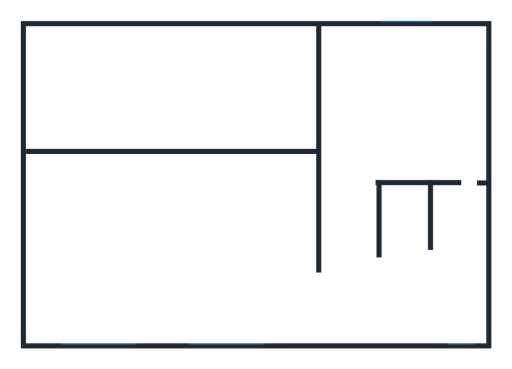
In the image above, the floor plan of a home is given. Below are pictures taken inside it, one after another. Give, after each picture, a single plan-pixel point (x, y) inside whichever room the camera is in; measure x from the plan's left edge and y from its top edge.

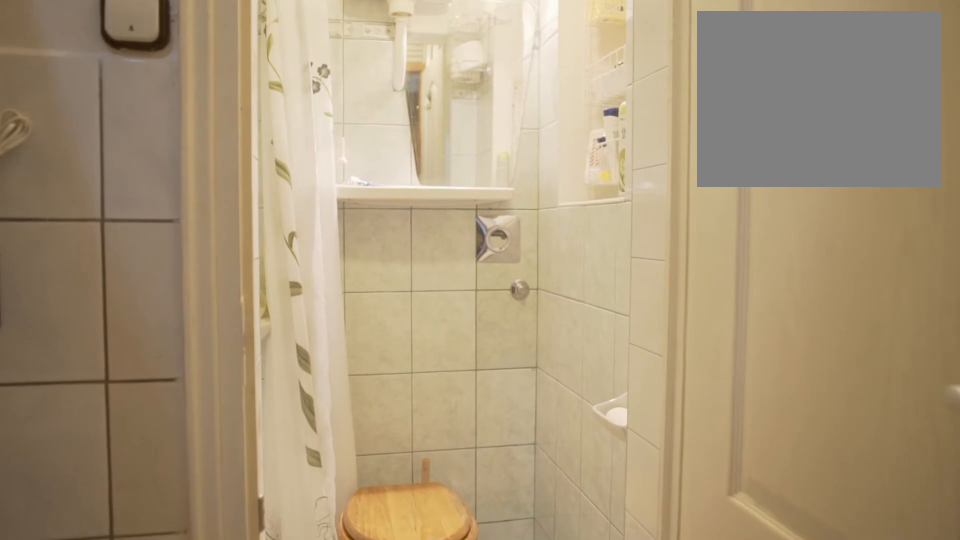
(374, 161)
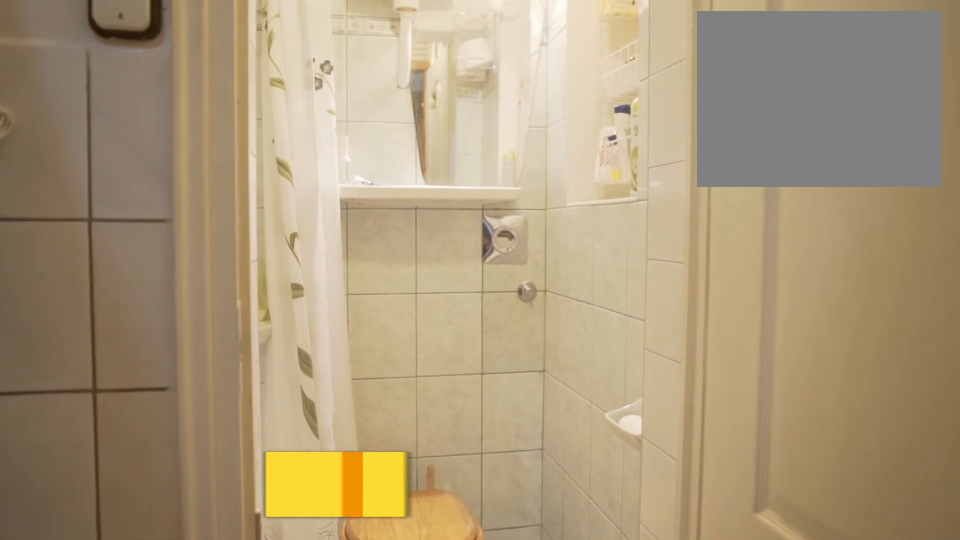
(377, 171)
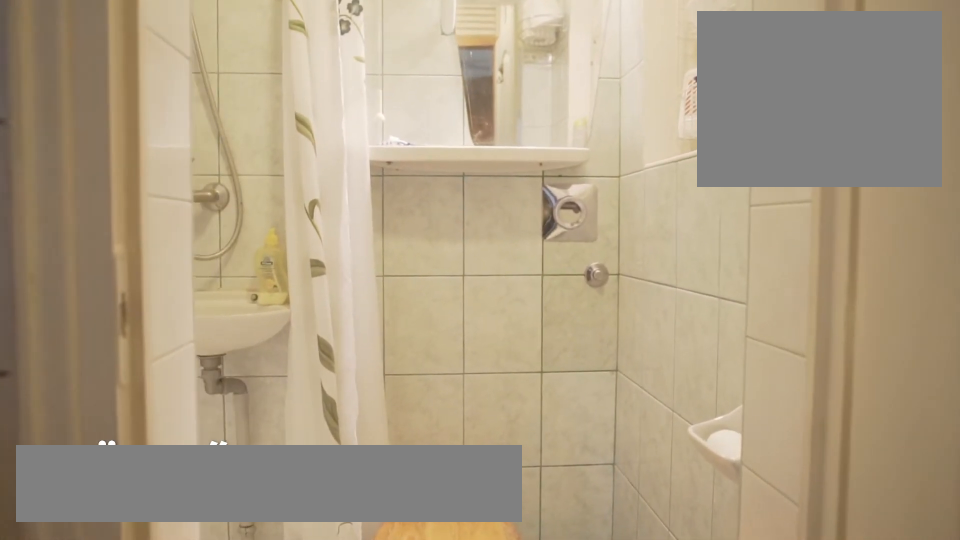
(395, 231)
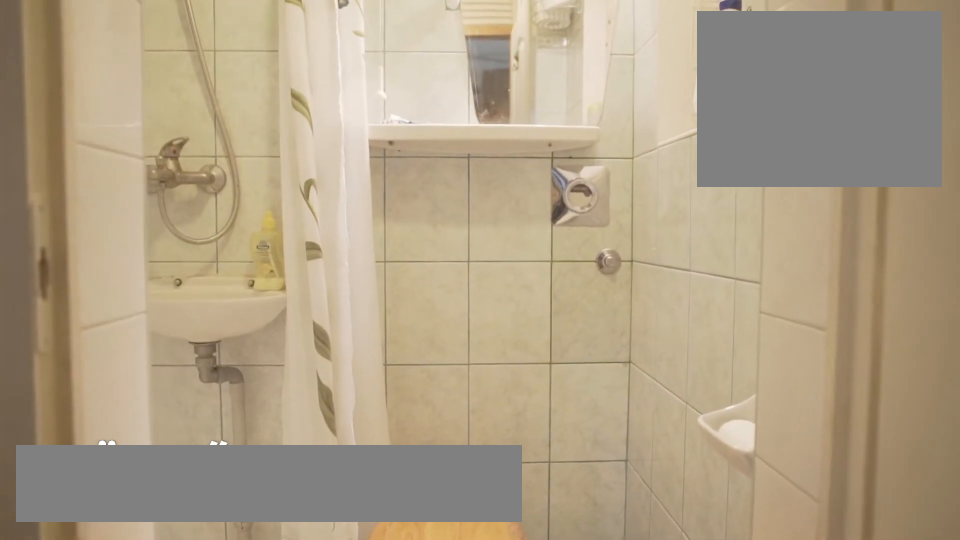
(401, 250)
